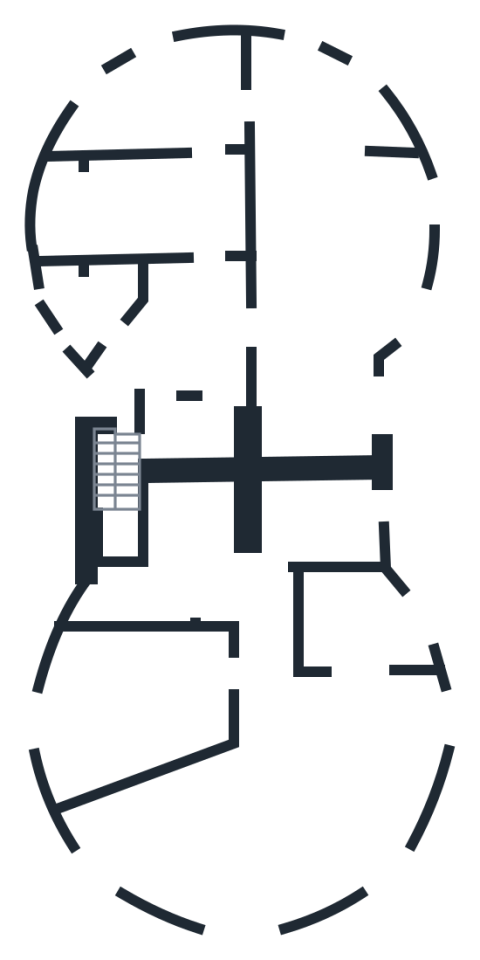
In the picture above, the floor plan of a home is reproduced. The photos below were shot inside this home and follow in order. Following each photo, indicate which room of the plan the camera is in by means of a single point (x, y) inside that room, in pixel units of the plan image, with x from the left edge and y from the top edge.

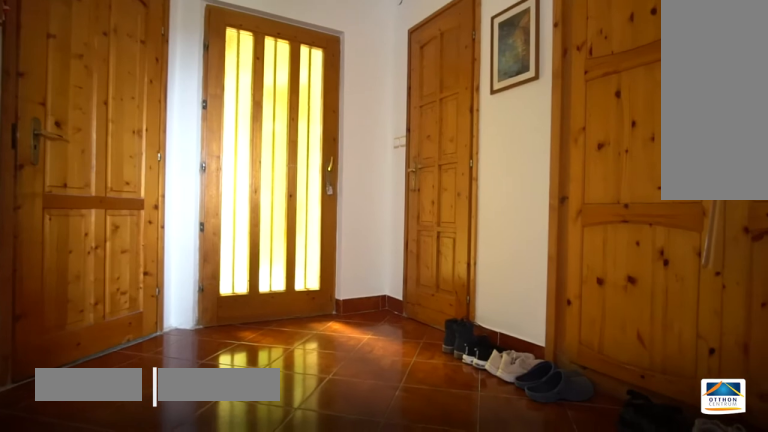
(196, 332)
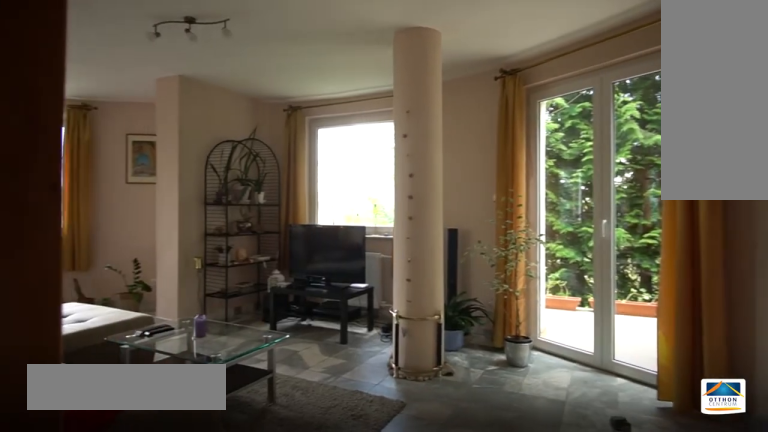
(344, 229)
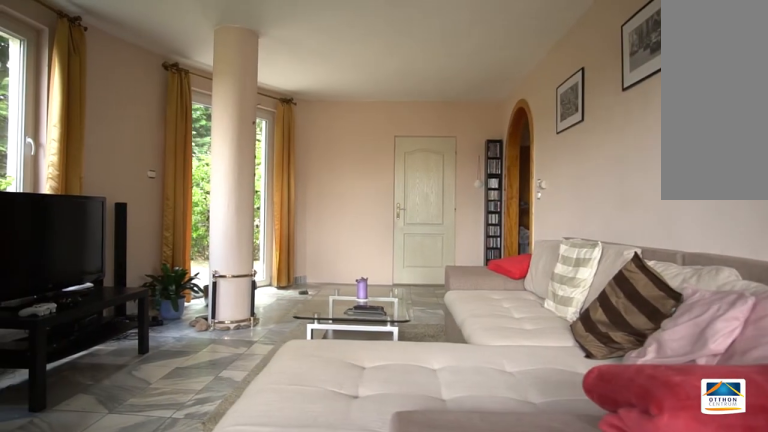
(343, 230)
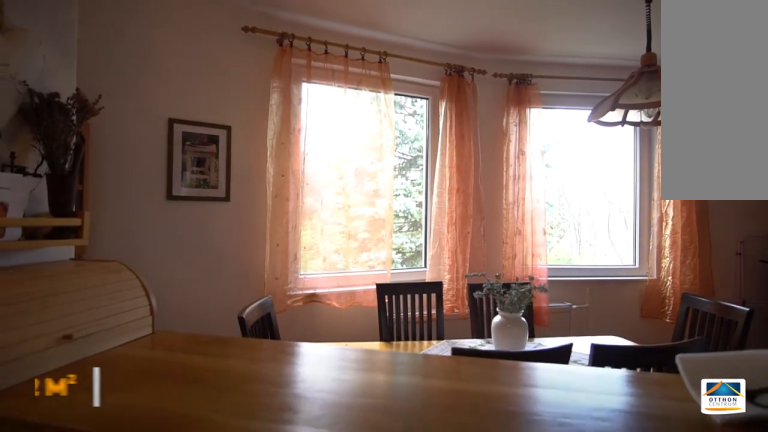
(175, 92)
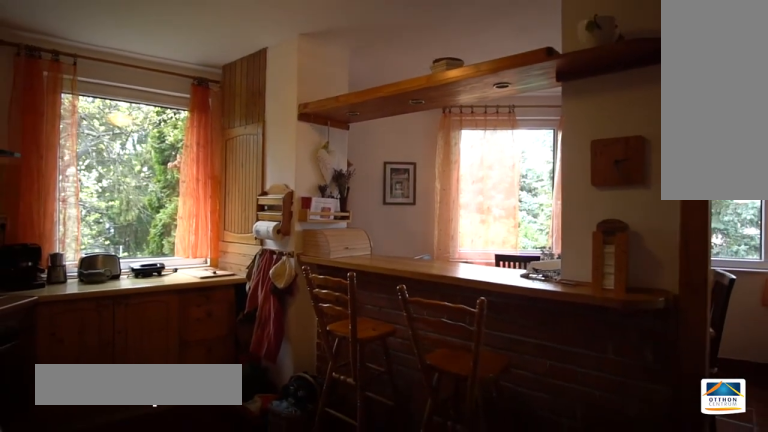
(154, 208)
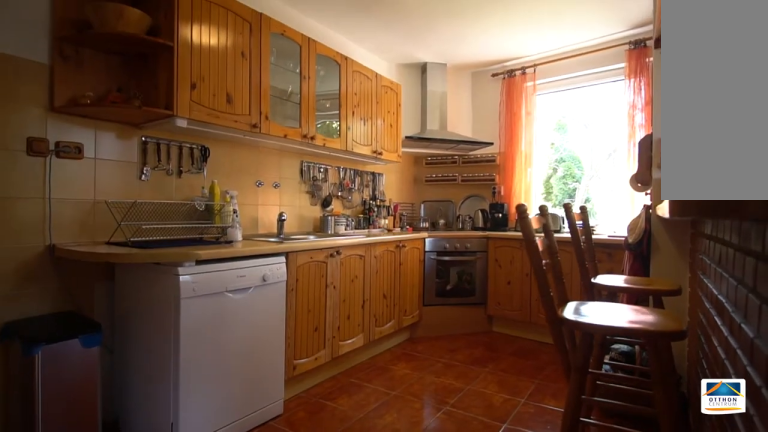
(154, 208)
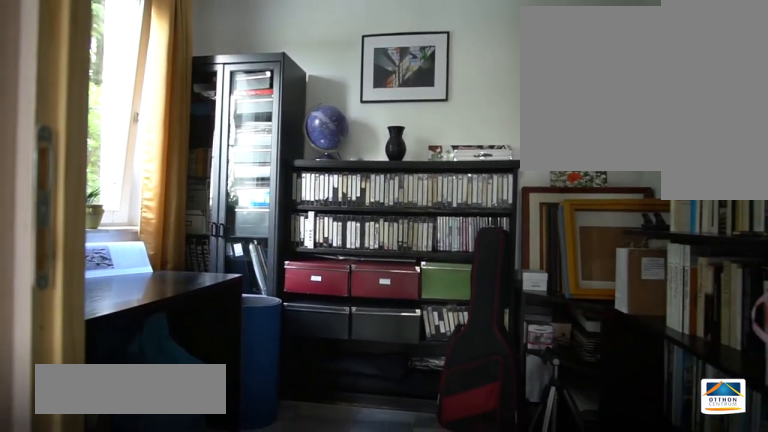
(318, 425)
